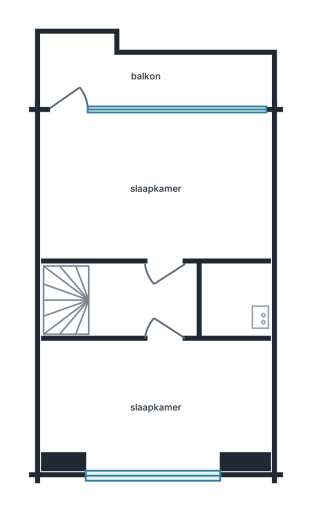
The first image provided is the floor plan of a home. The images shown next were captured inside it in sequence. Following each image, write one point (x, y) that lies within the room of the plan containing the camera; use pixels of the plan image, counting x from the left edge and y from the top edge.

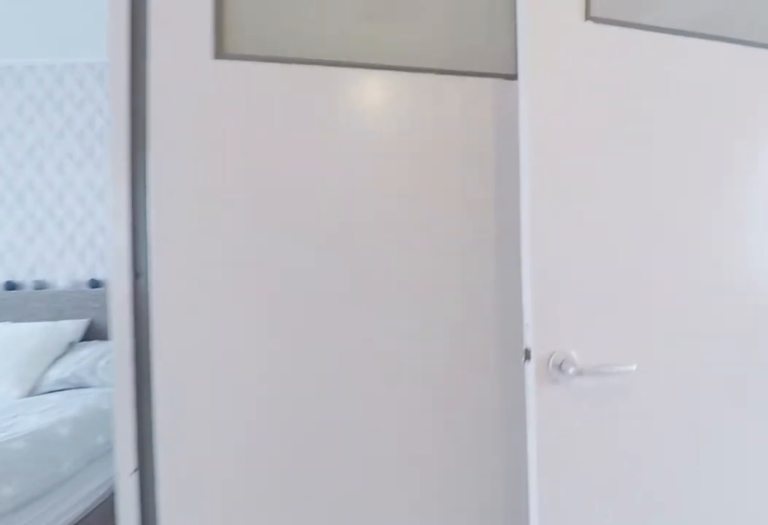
(142, 300)
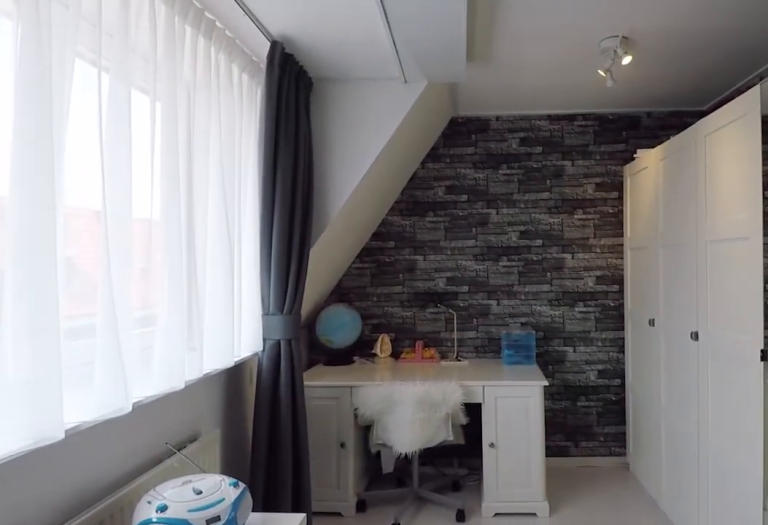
(155, 403)
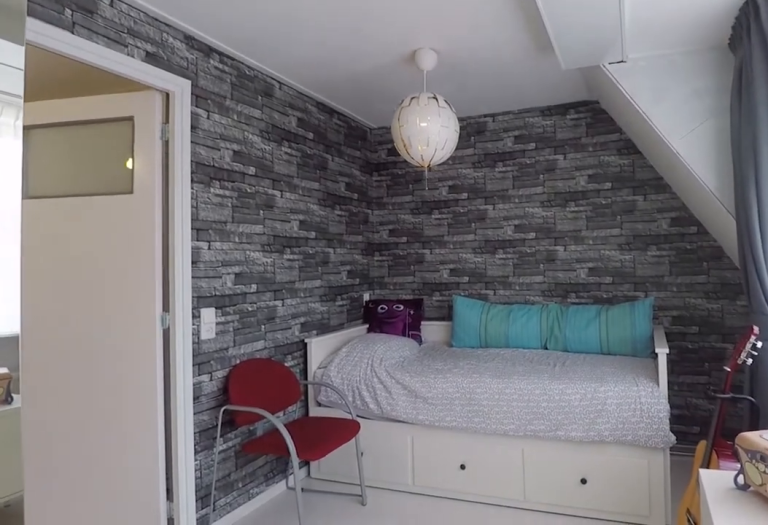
(155, 403)
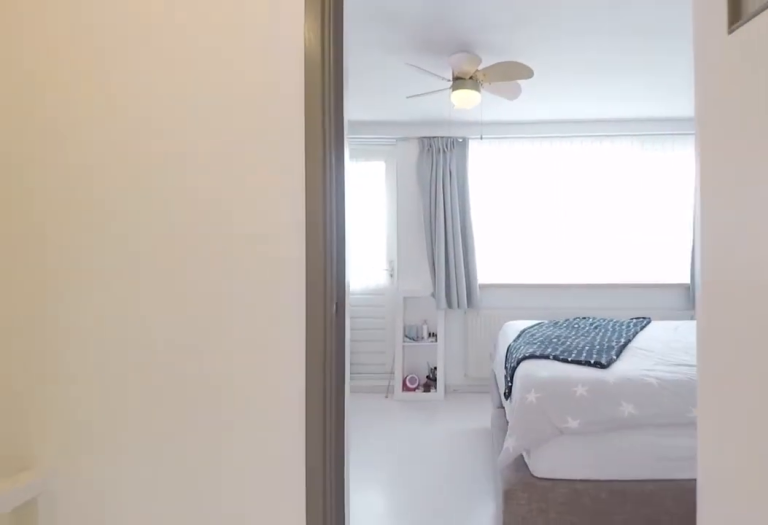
(141, 302)
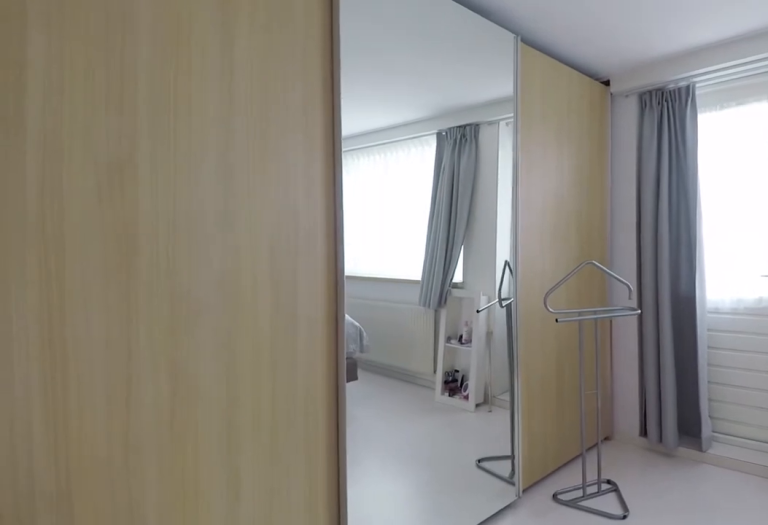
(156, 186)
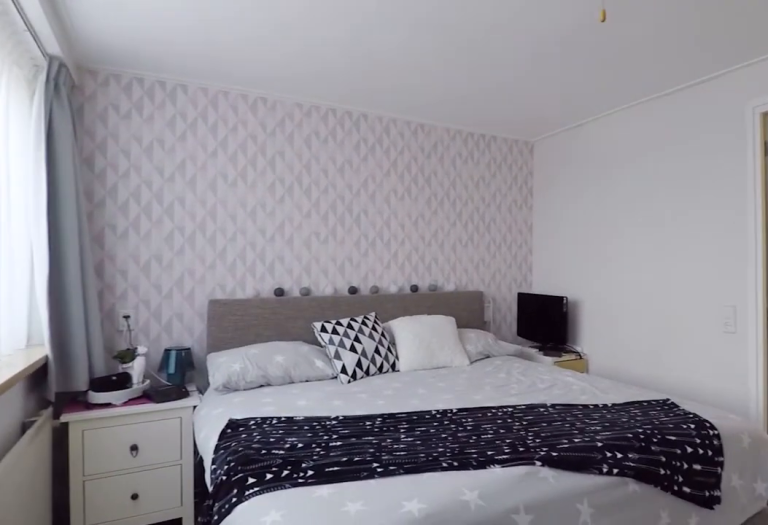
(156, 186)
